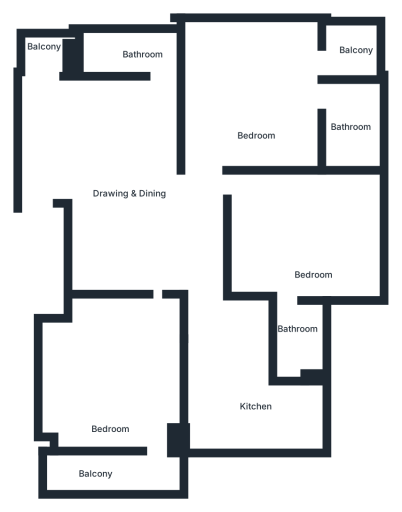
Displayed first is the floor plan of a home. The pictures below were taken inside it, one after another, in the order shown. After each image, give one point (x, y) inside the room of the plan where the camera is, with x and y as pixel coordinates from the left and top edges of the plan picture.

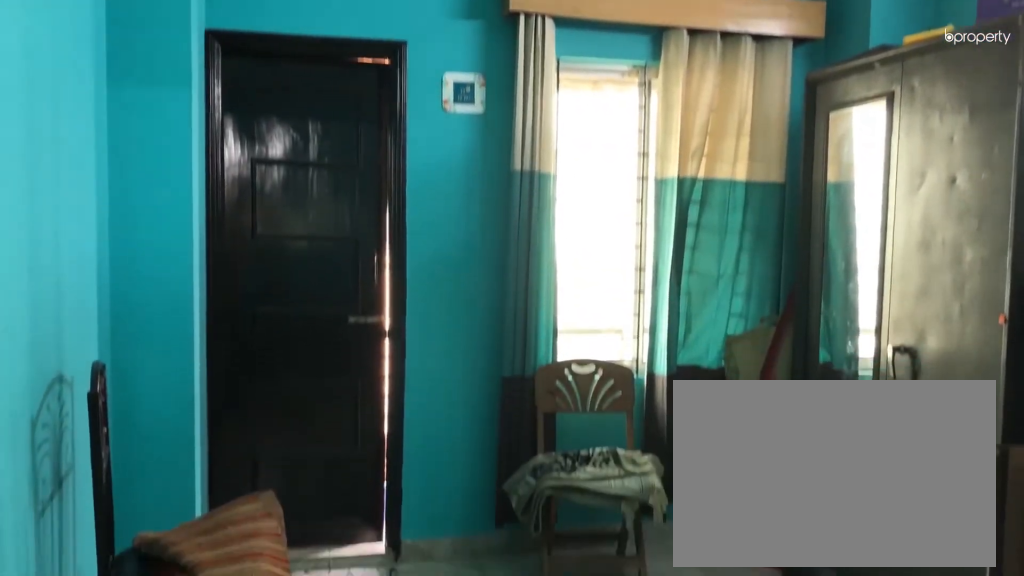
(121, 384)
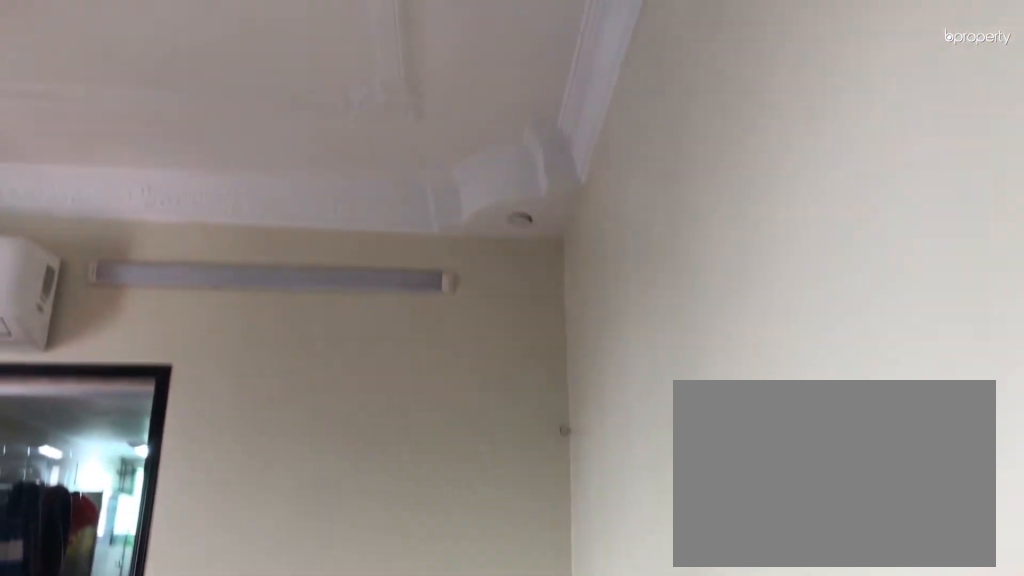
(257, 101)
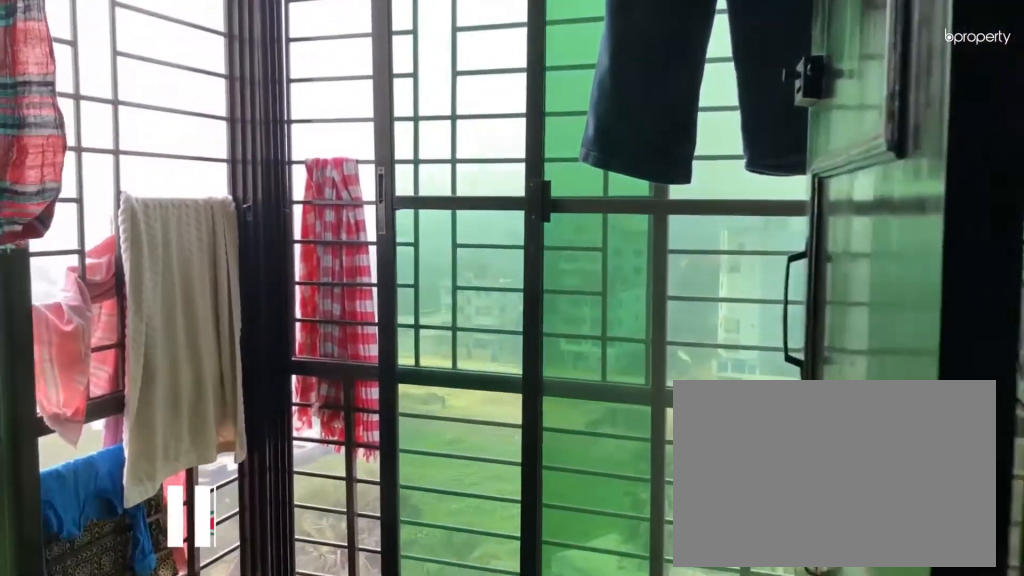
(357, 53)
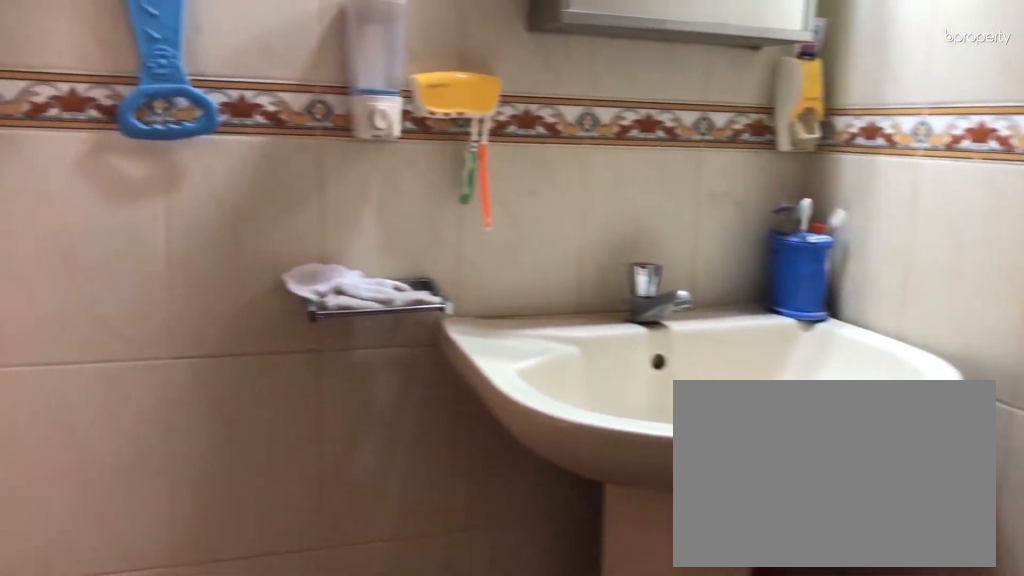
(351, 122)
